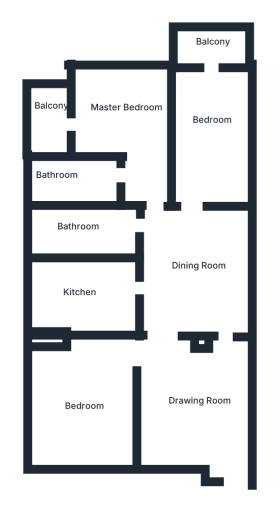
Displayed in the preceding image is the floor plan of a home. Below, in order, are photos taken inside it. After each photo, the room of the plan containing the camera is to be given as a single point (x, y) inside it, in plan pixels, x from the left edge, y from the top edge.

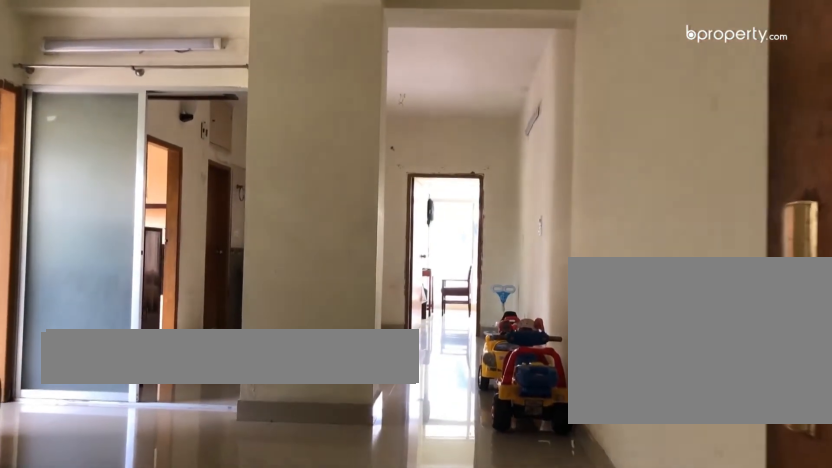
(206, 409)
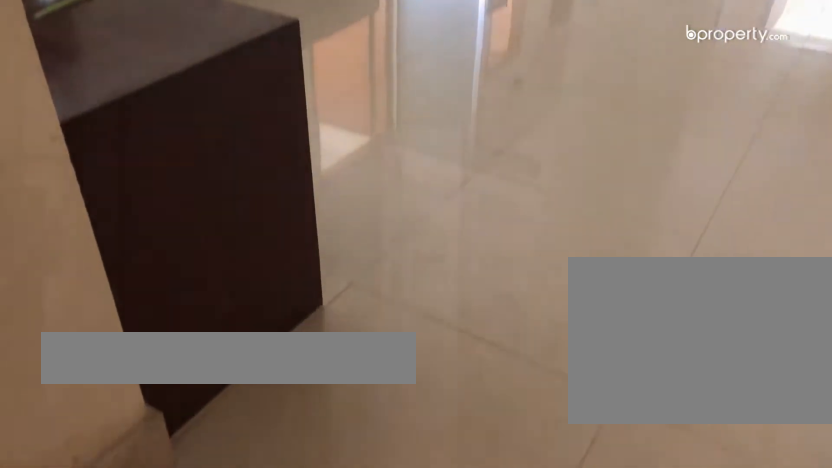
(225, 382)
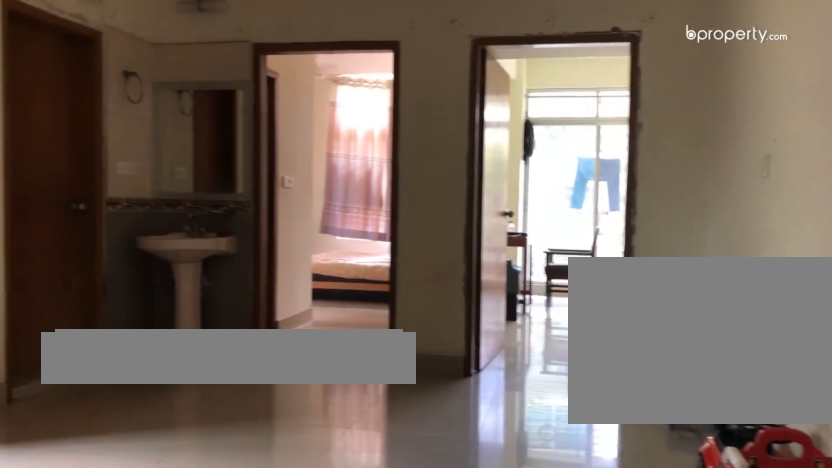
(193, 280)
